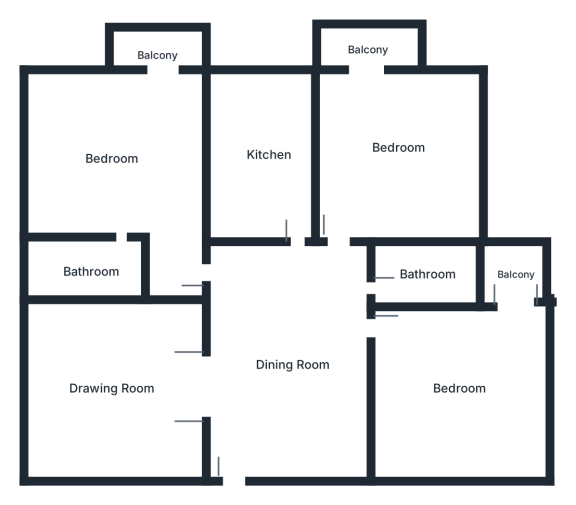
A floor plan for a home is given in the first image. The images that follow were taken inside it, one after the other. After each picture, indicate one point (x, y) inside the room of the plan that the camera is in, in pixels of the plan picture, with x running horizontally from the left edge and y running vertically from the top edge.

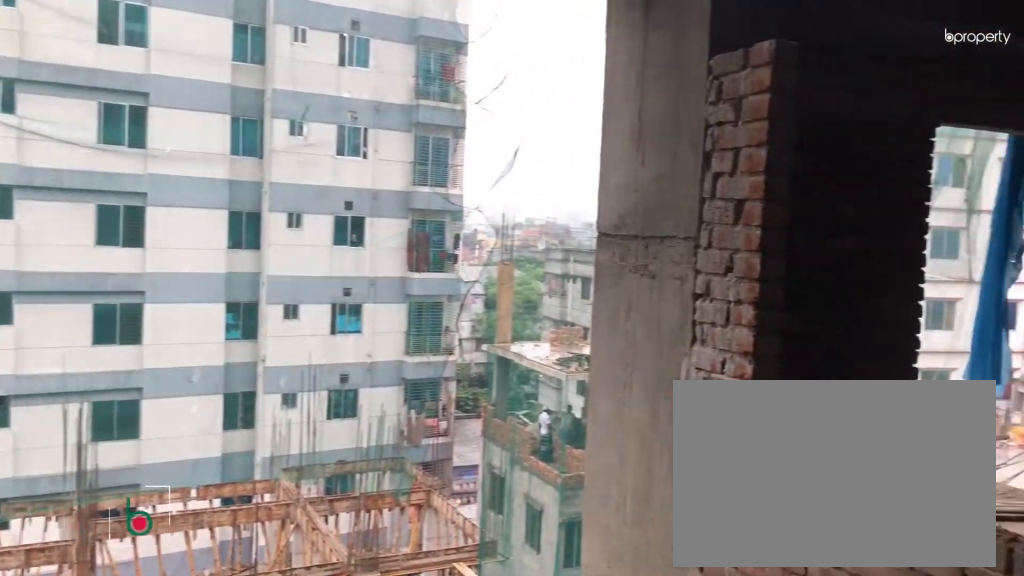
(516, 275)
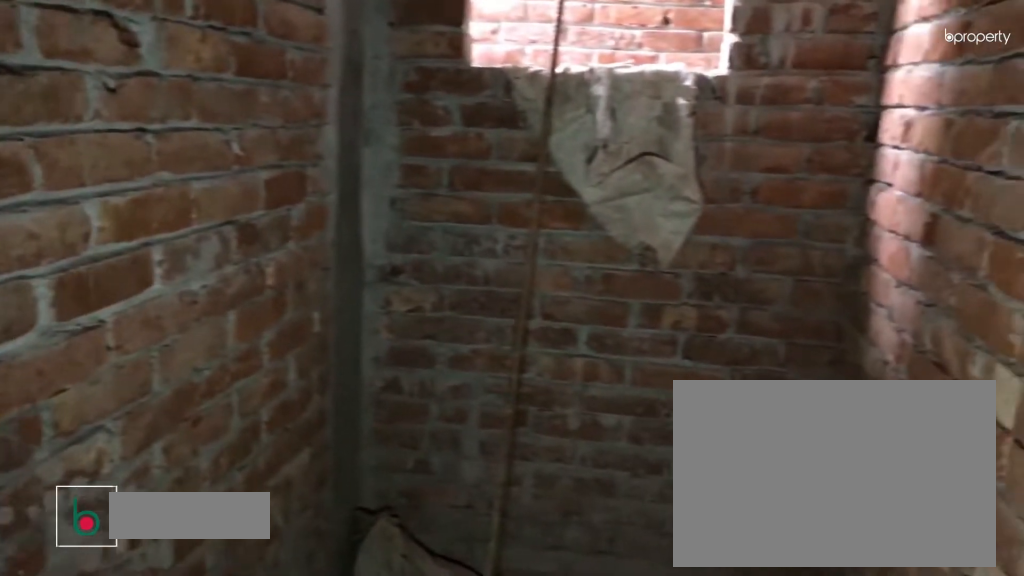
(426, 271)
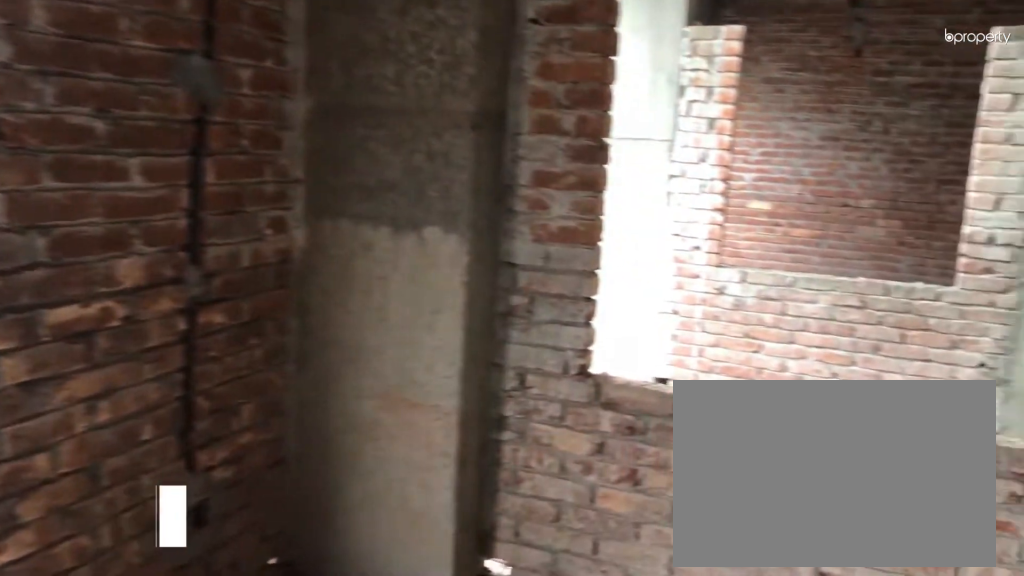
(399, 147)
